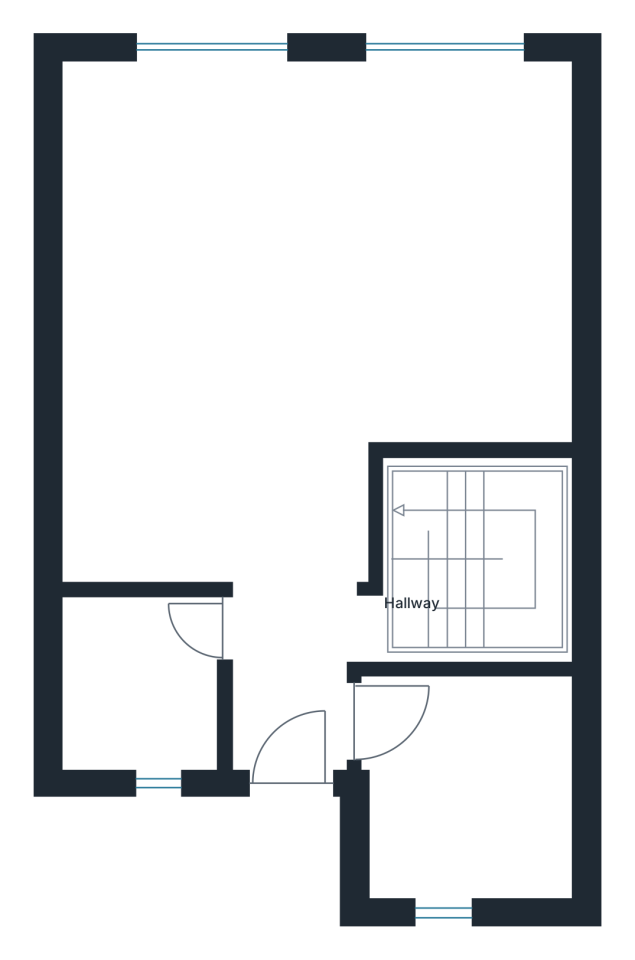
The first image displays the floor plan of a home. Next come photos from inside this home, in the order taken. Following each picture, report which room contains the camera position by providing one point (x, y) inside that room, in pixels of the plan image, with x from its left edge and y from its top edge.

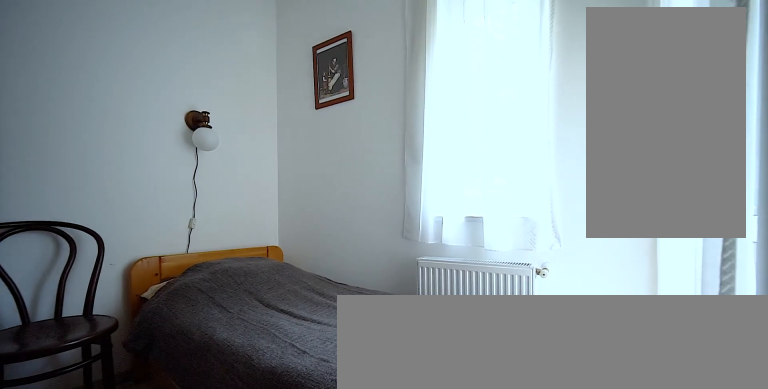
(473, 805)
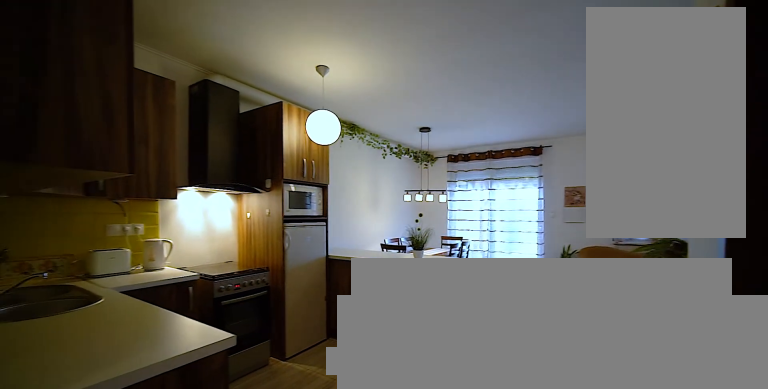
(321, 279)
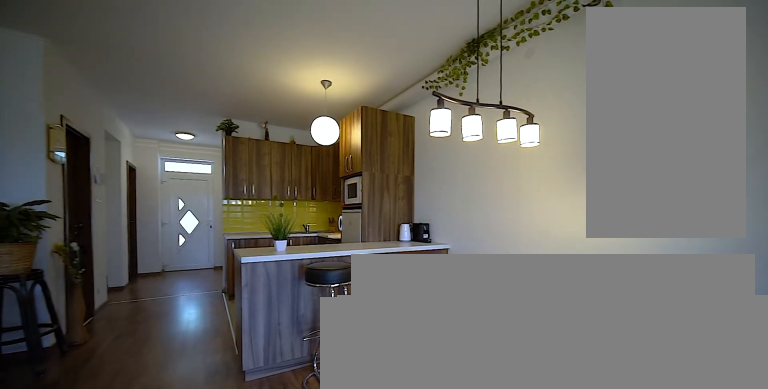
(320, 279)
